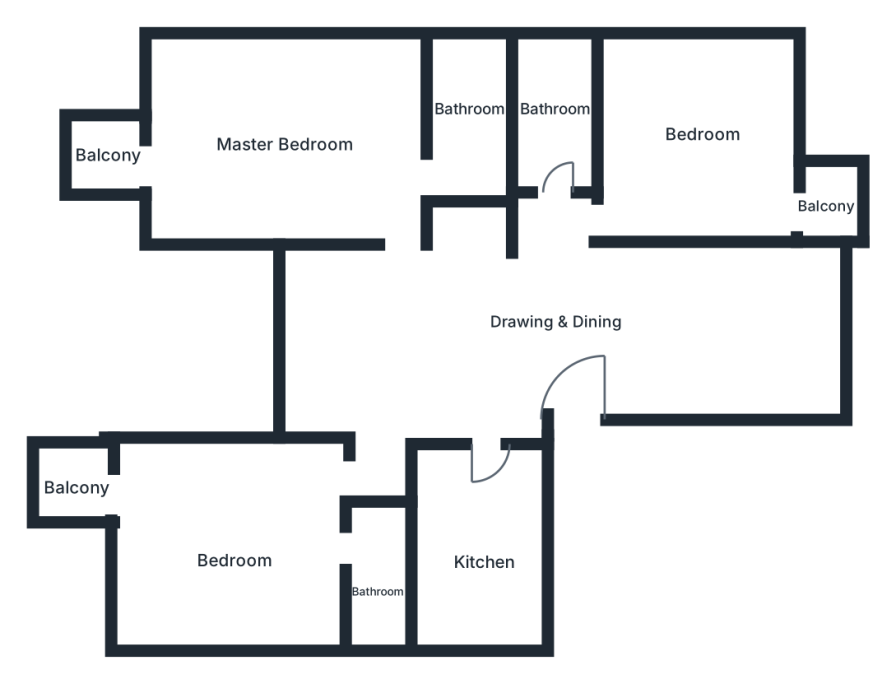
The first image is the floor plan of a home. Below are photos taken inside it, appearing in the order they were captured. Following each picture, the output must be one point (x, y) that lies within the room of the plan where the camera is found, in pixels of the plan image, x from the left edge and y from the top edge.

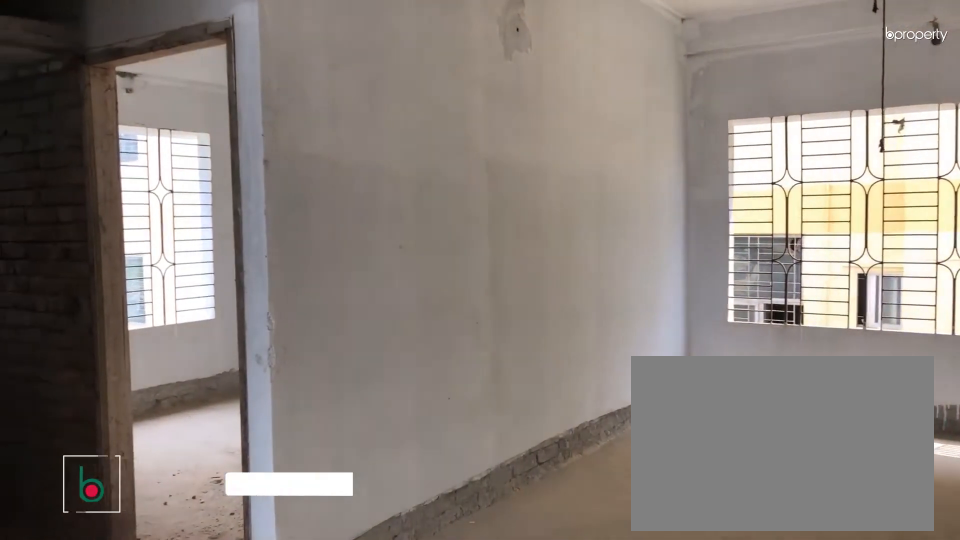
(722, 332)
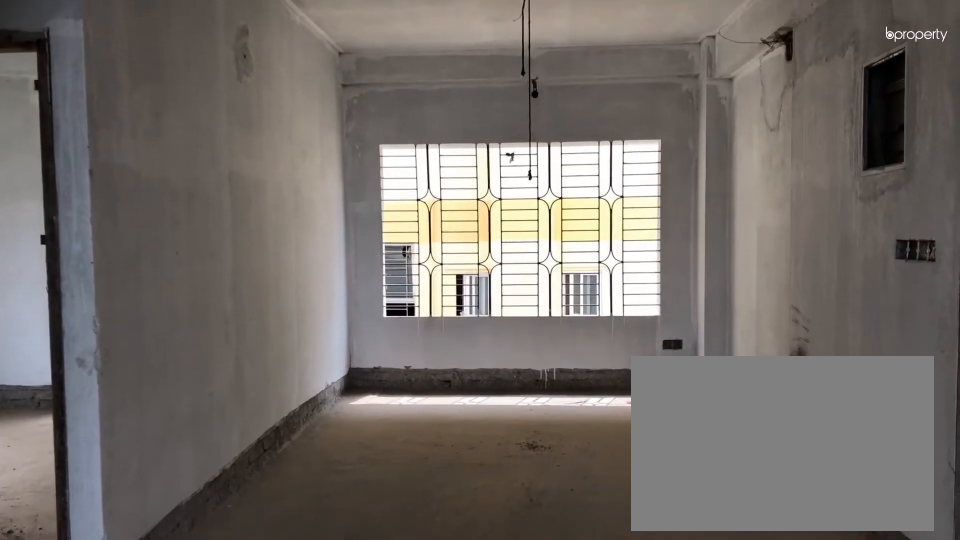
(722, 332)
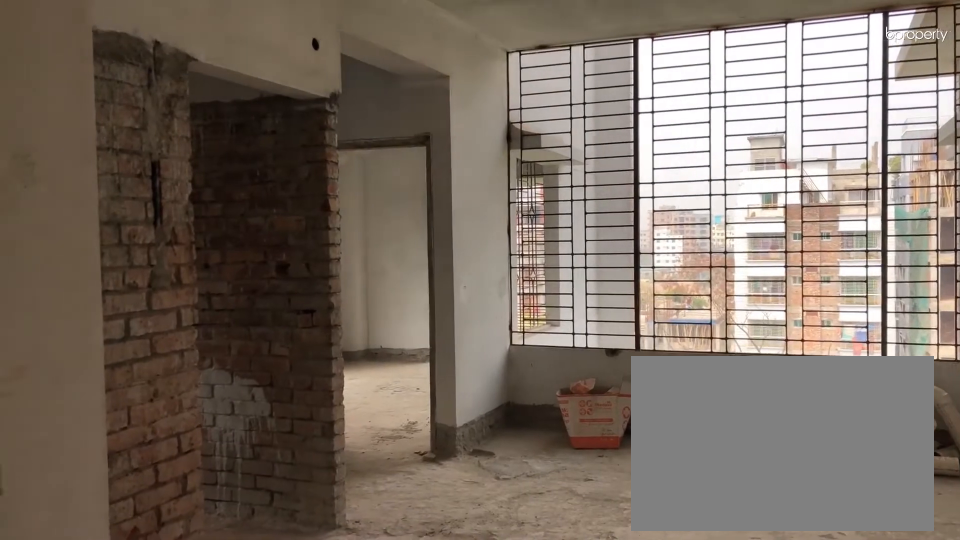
(406, 339)
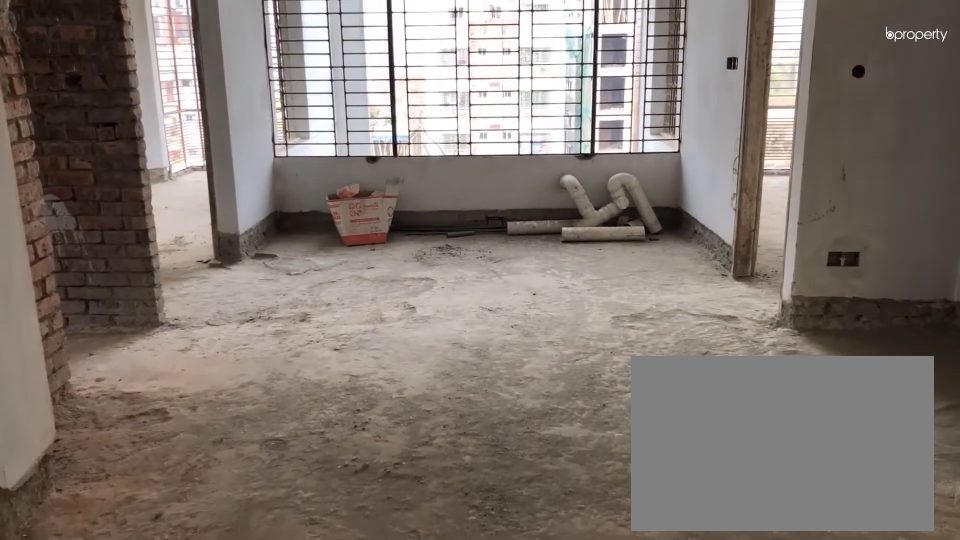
(406, 339)
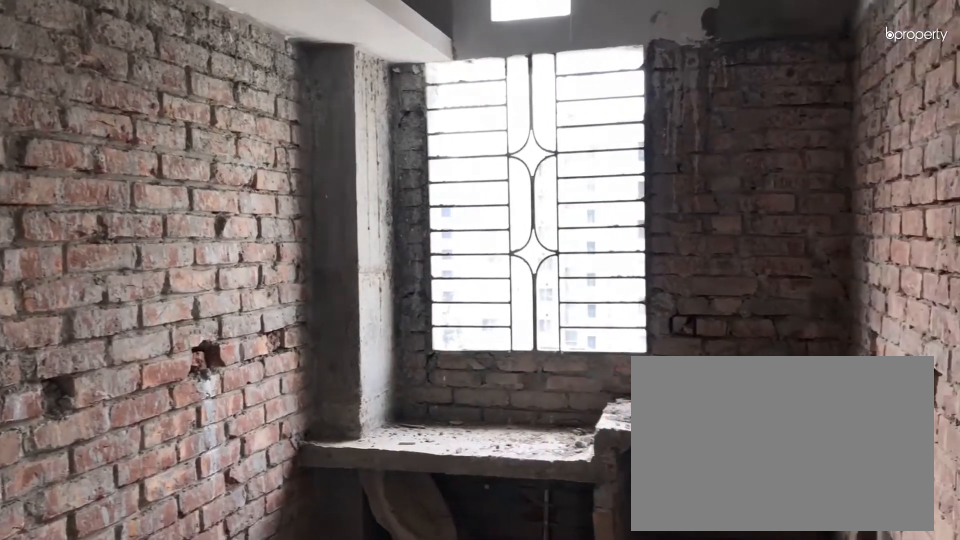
(476, 531)
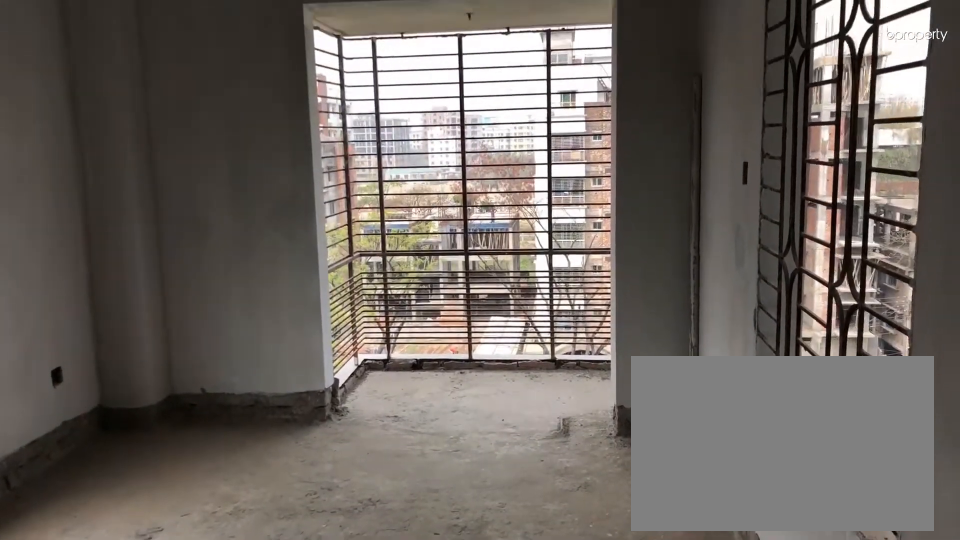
(240, 549)
